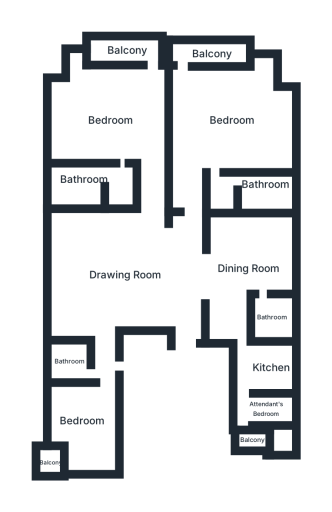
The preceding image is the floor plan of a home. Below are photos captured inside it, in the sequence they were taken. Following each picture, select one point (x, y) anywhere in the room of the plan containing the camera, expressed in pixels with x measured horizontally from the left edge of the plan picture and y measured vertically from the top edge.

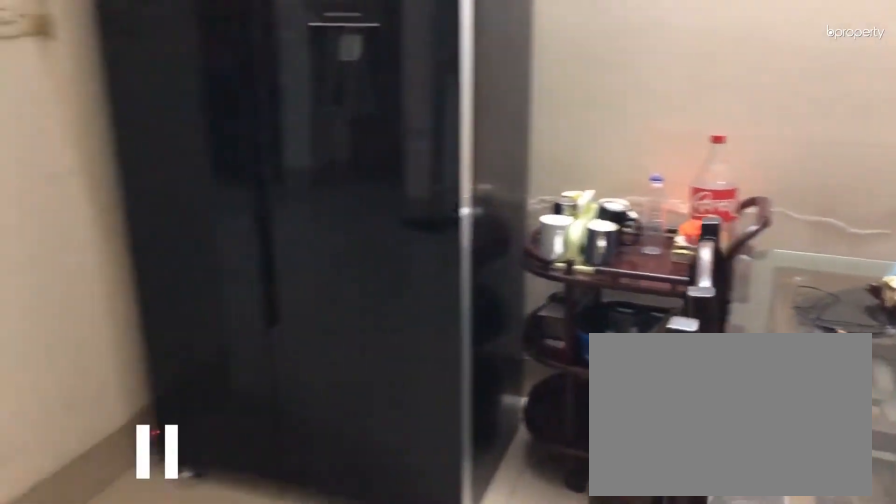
(250, 269)
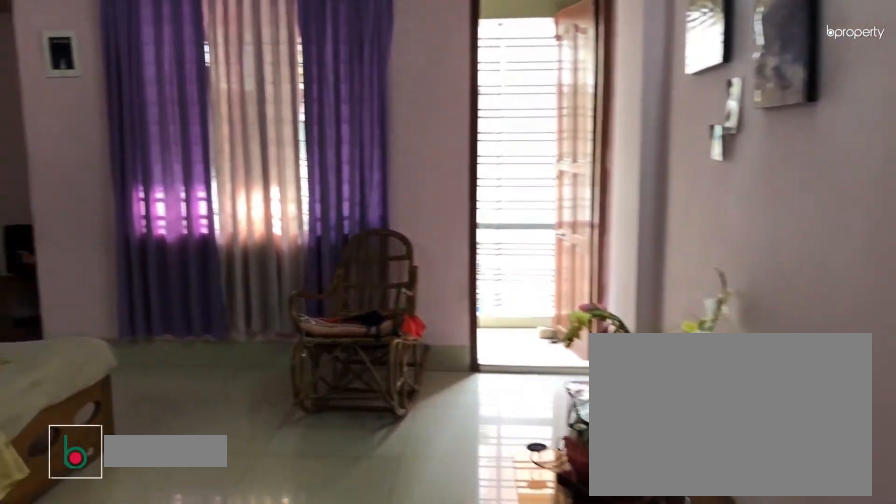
(111, 121)
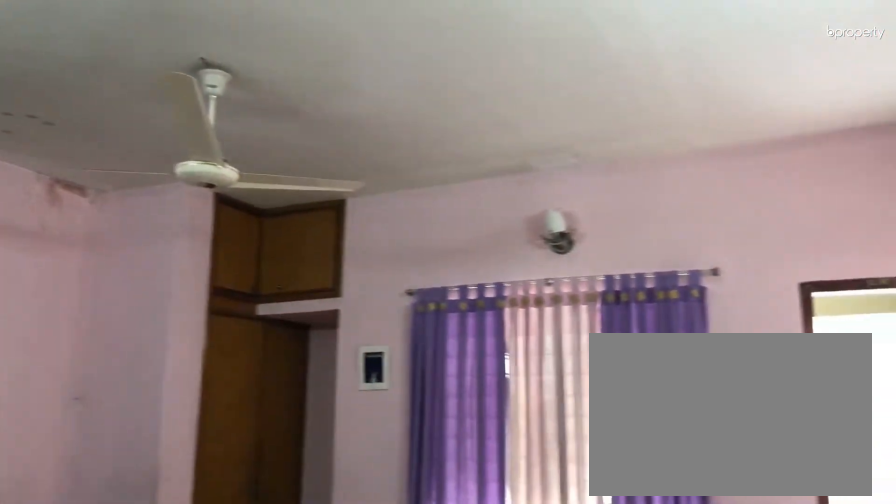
(111, 121)
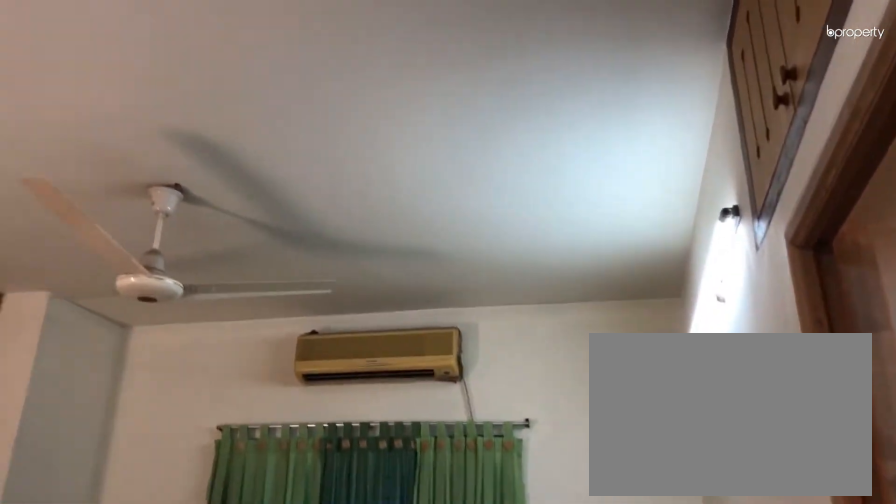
(232, 121)
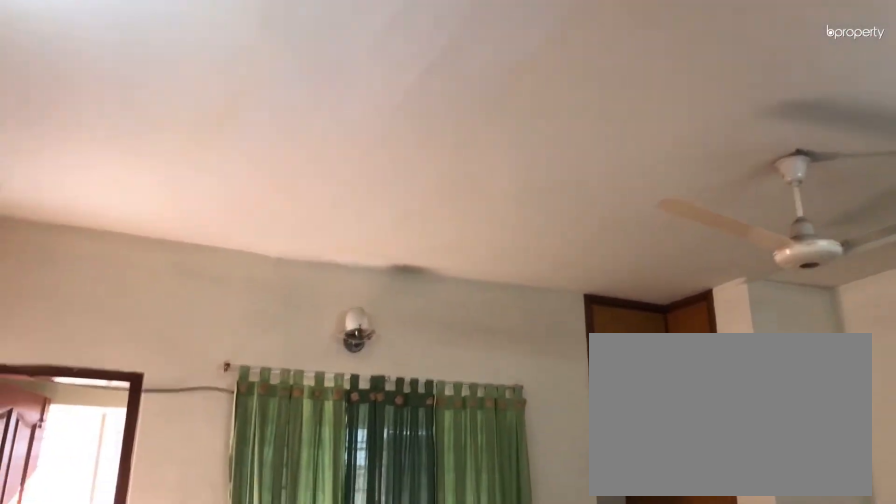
(232, 121)
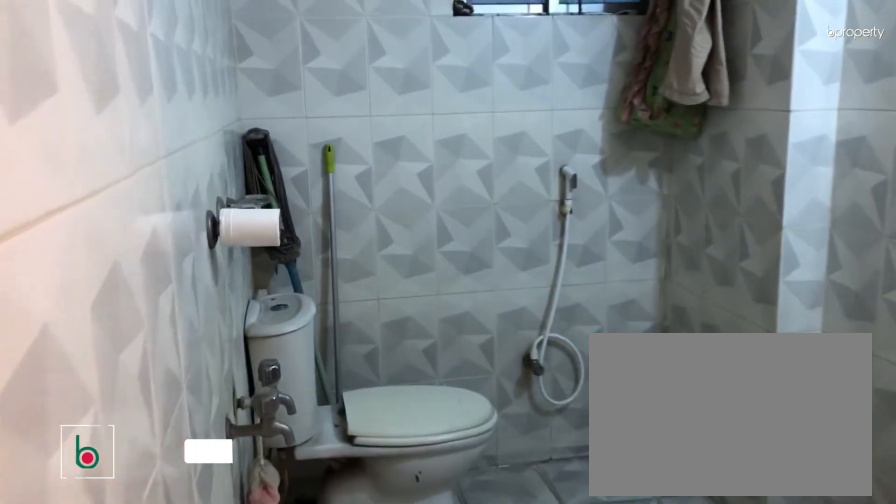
(261, 185)
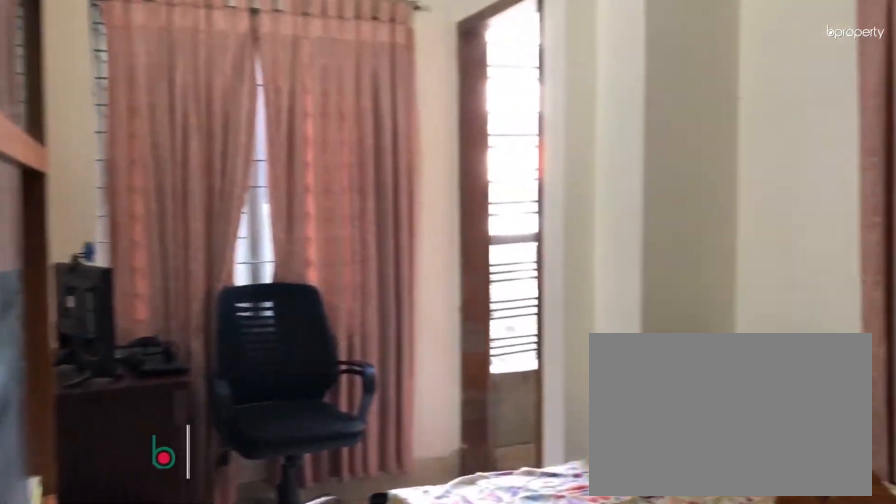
(83, 421)
